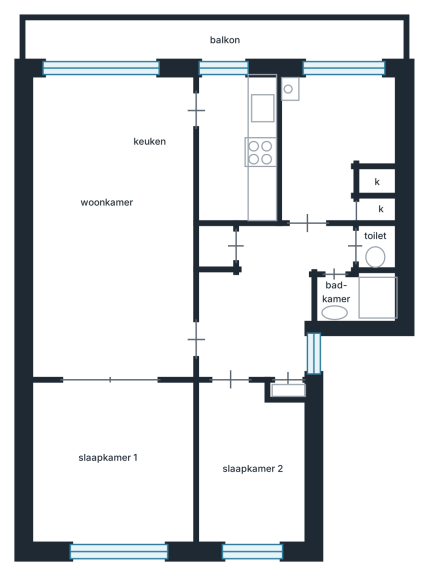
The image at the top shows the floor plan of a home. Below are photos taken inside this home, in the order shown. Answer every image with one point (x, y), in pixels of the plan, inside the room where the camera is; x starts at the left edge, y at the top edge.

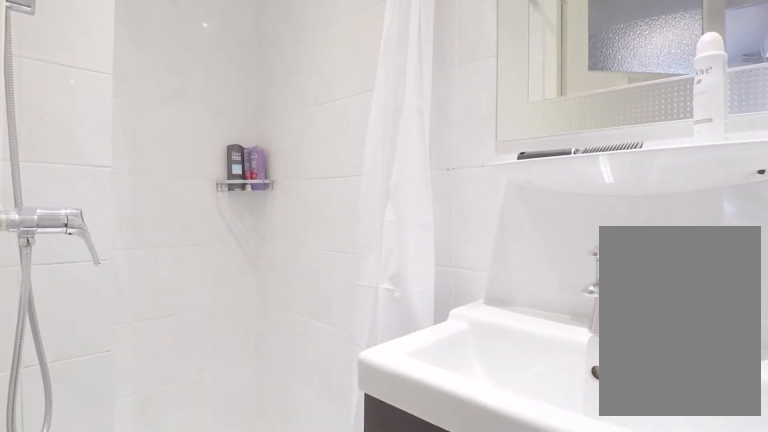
(358, 298)
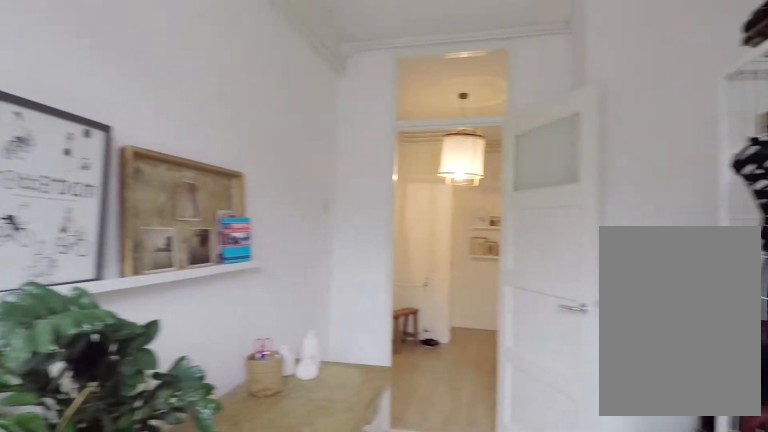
(251, 469)
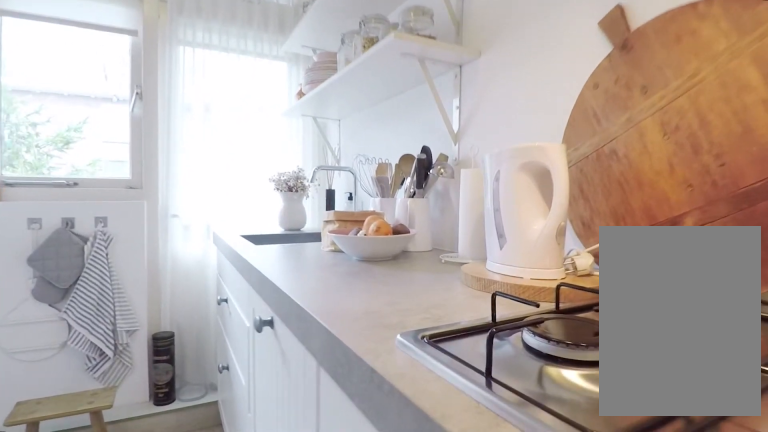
(237, 149)
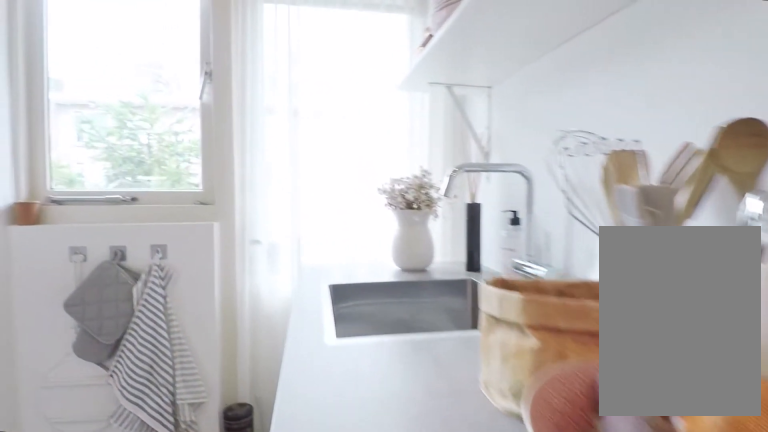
(237, 149)
